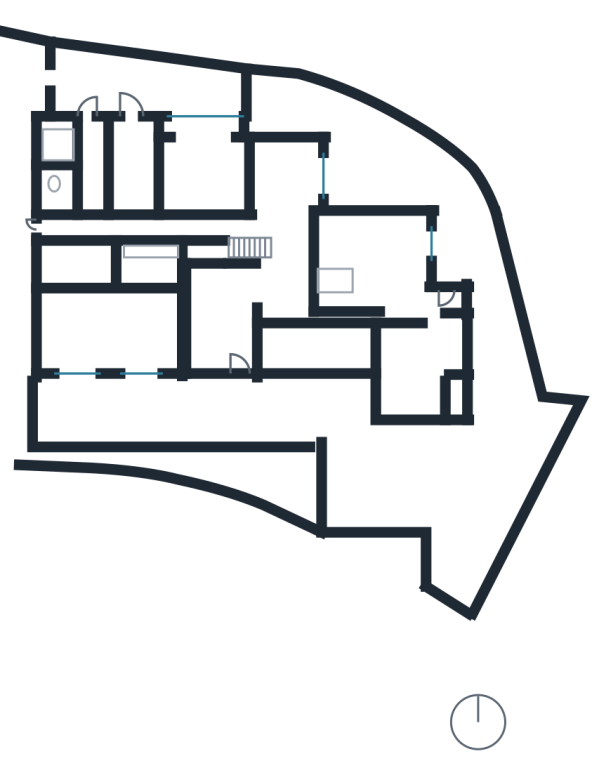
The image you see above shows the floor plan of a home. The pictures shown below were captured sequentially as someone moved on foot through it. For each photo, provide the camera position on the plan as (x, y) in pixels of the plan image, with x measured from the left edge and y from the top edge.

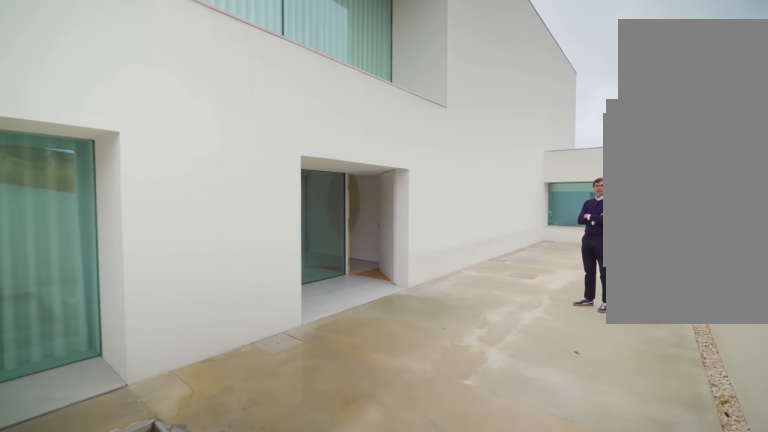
(167, 435)
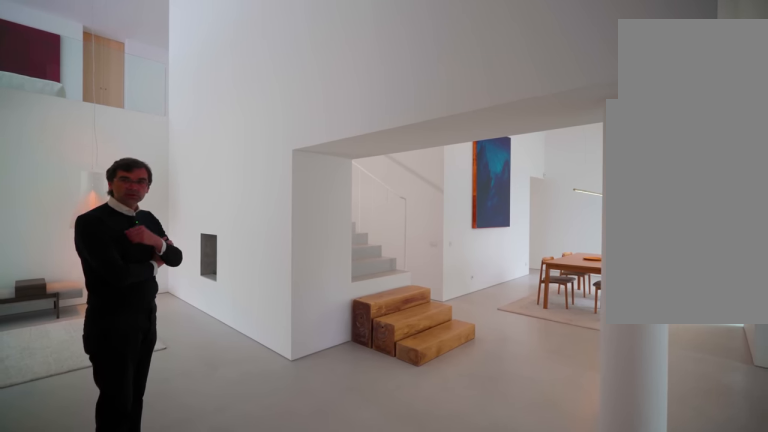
(298, 285)
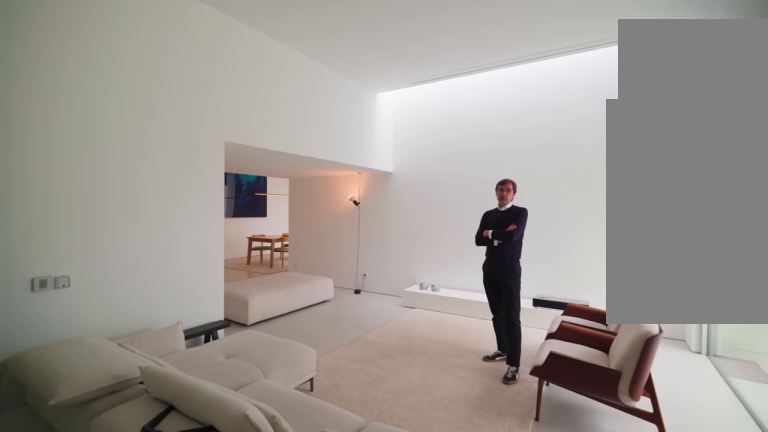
(391, 310)
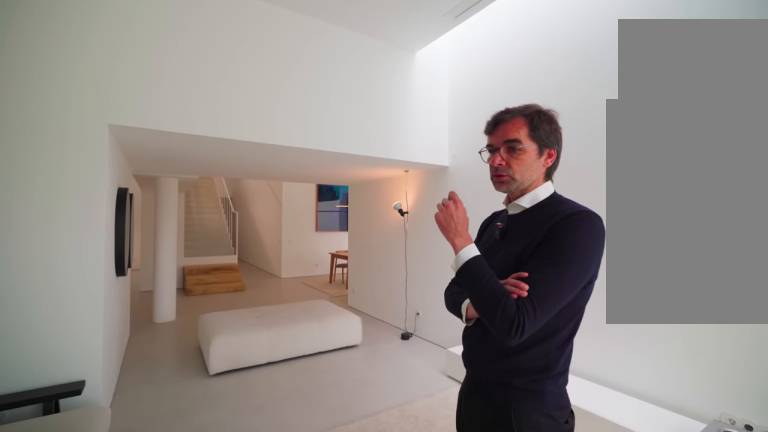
(414, 299)
